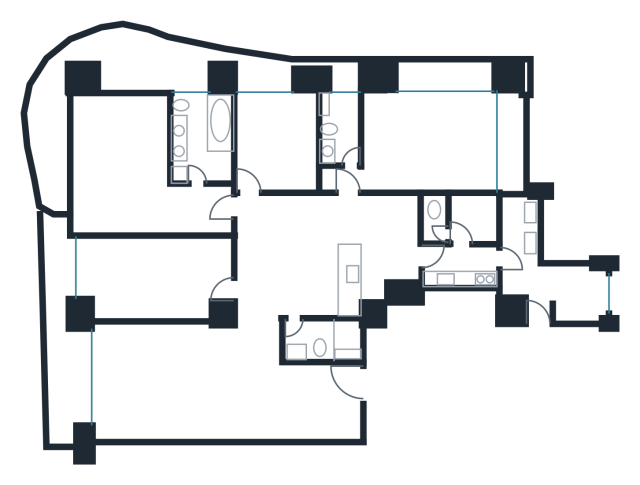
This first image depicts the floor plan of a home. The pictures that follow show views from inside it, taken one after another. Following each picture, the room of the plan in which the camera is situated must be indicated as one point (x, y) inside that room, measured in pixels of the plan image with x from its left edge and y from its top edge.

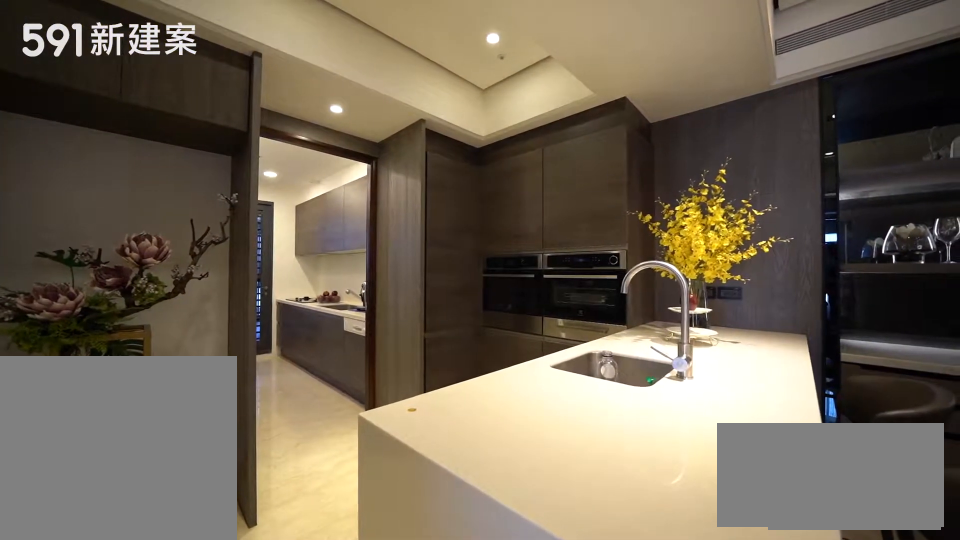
(373, 252)
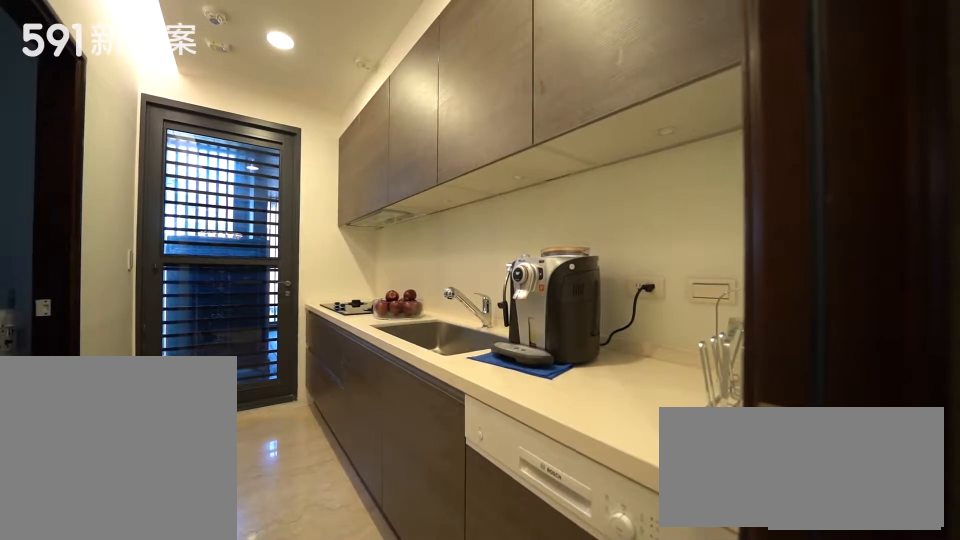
(464, 267)
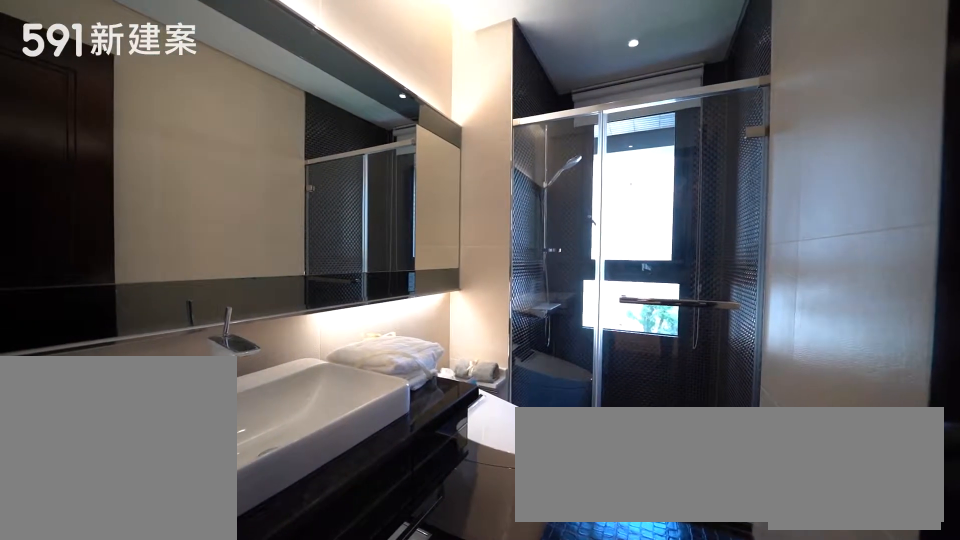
(342, 124)
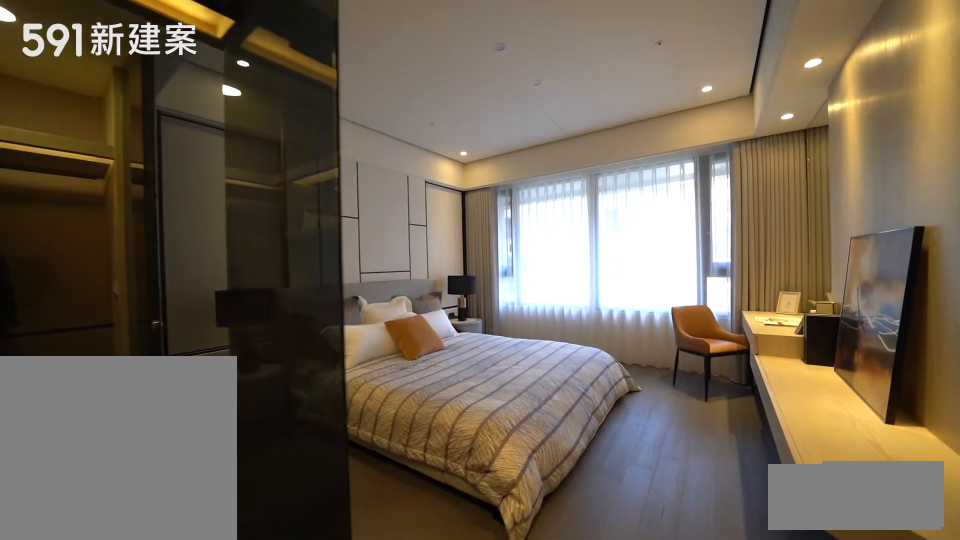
(425, 142)
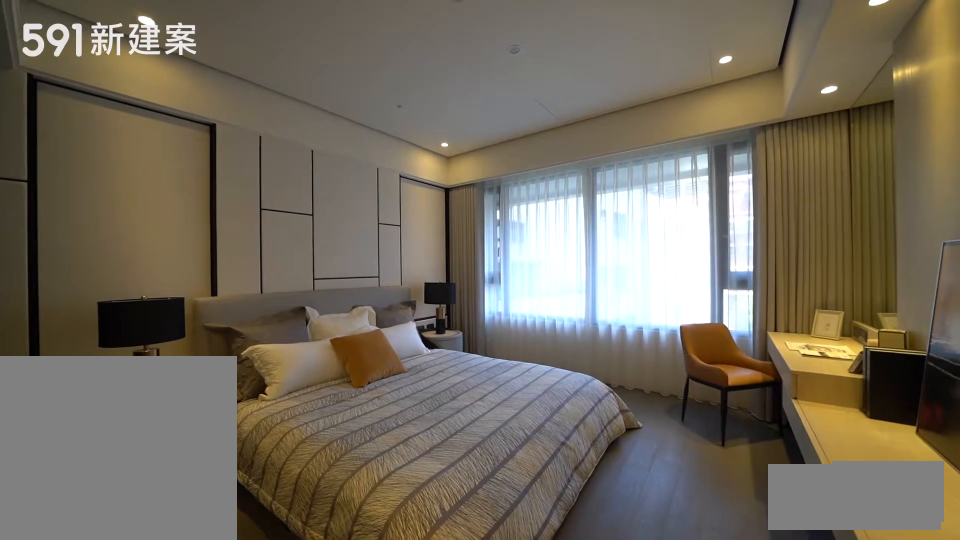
(425, 142)
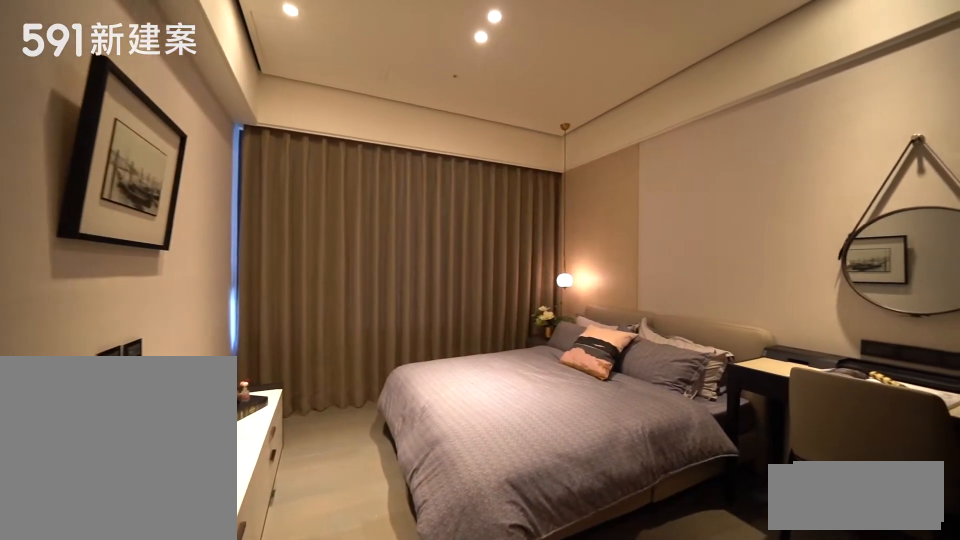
(278, 141)
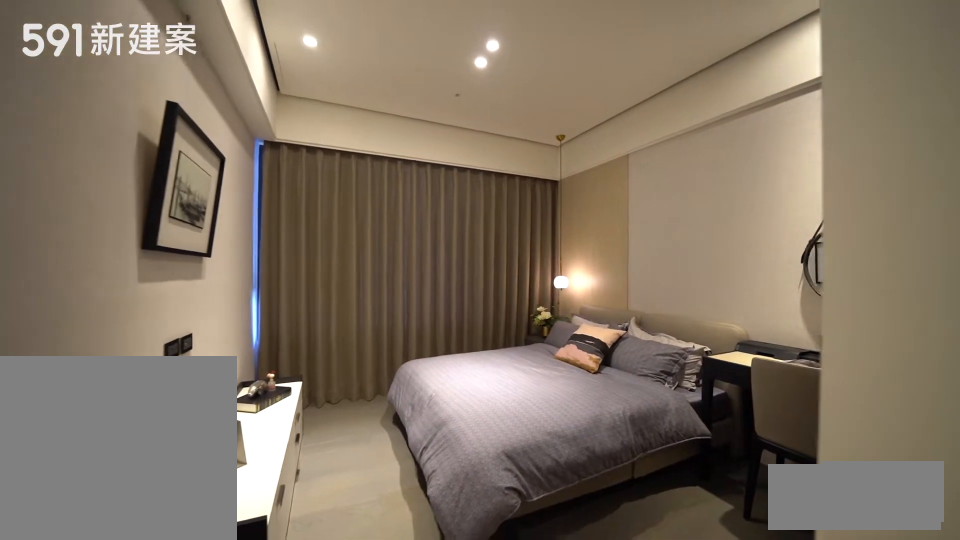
(278, 141)
